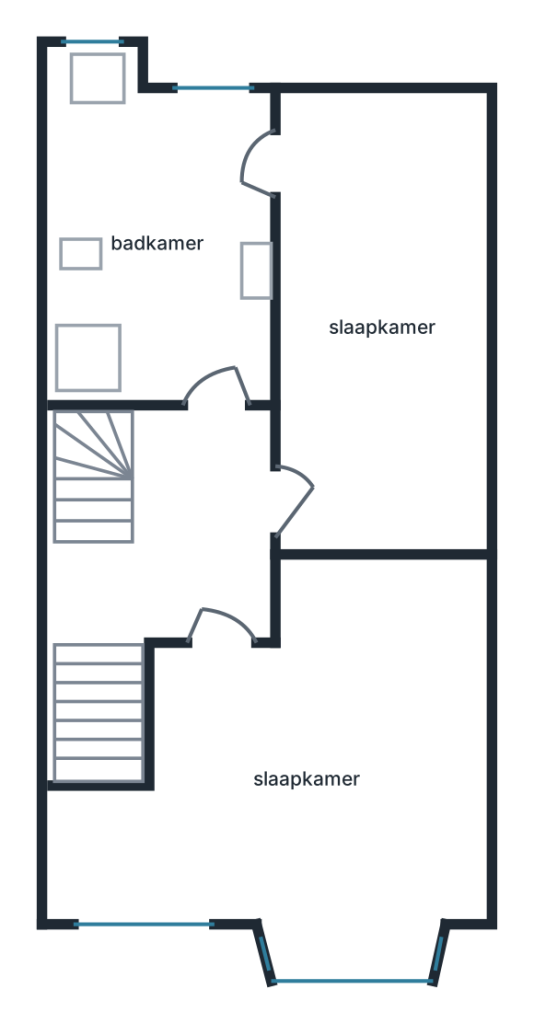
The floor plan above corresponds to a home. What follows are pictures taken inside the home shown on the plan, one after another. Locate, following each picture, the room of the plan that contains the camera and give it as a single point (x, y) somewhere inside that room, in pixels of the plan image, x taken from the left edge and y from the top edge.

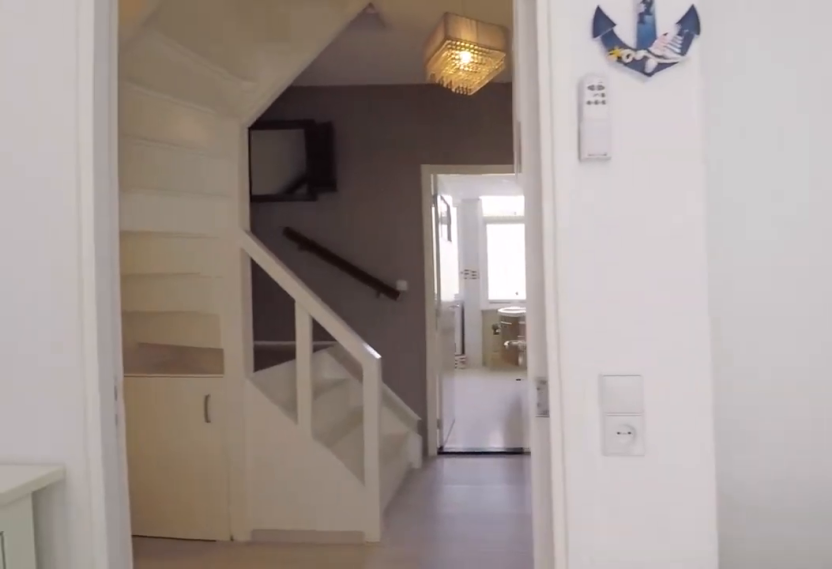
(309, 774)
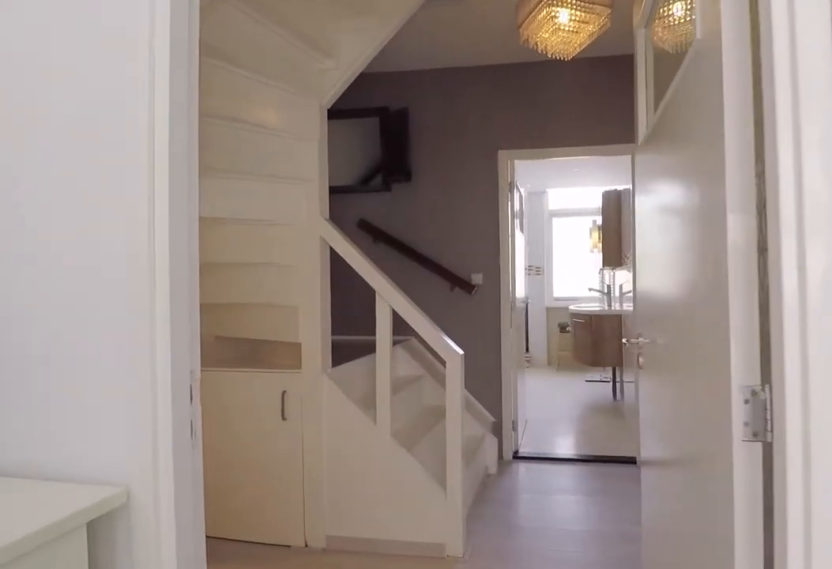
(309, 774)
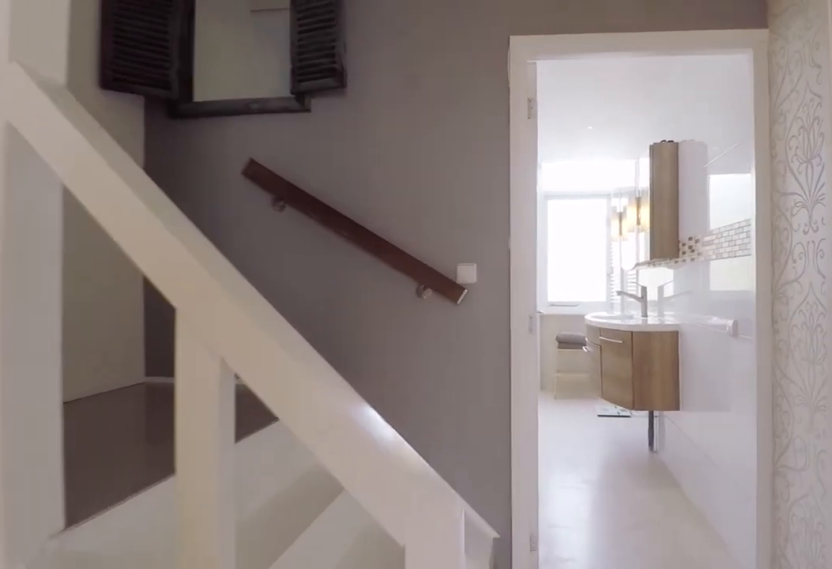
(180, 540)
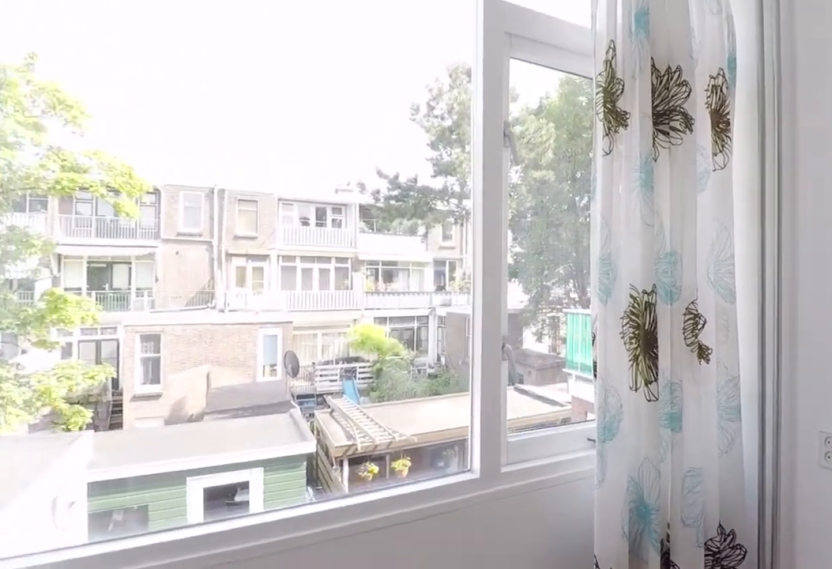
(380, 323)
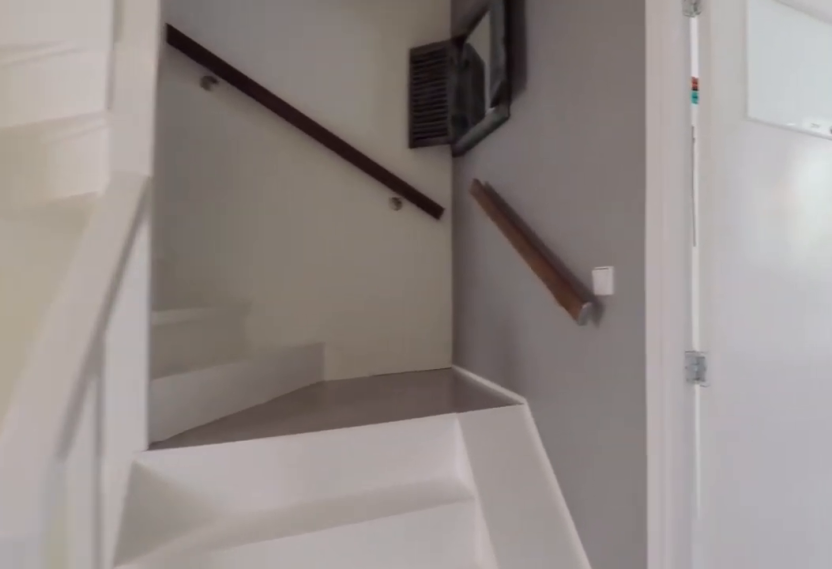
(181, 541)
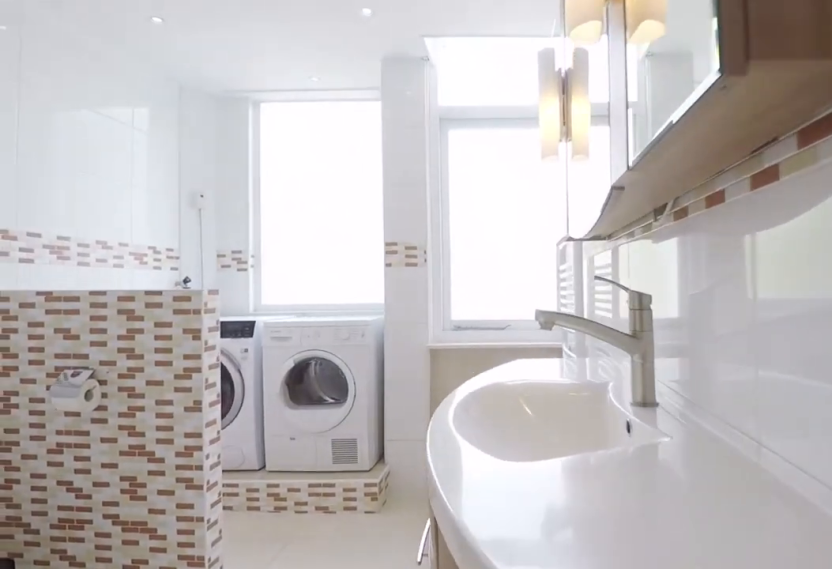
(160, 244)
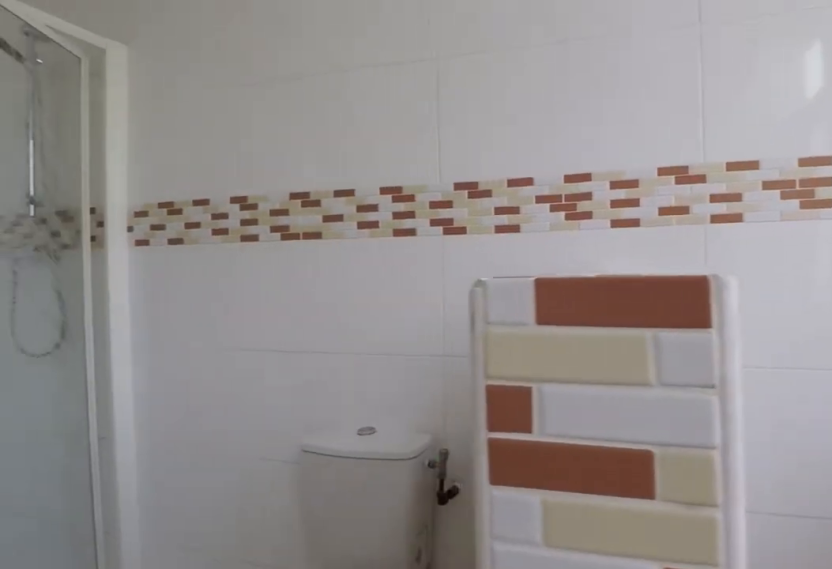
(160, 244)
